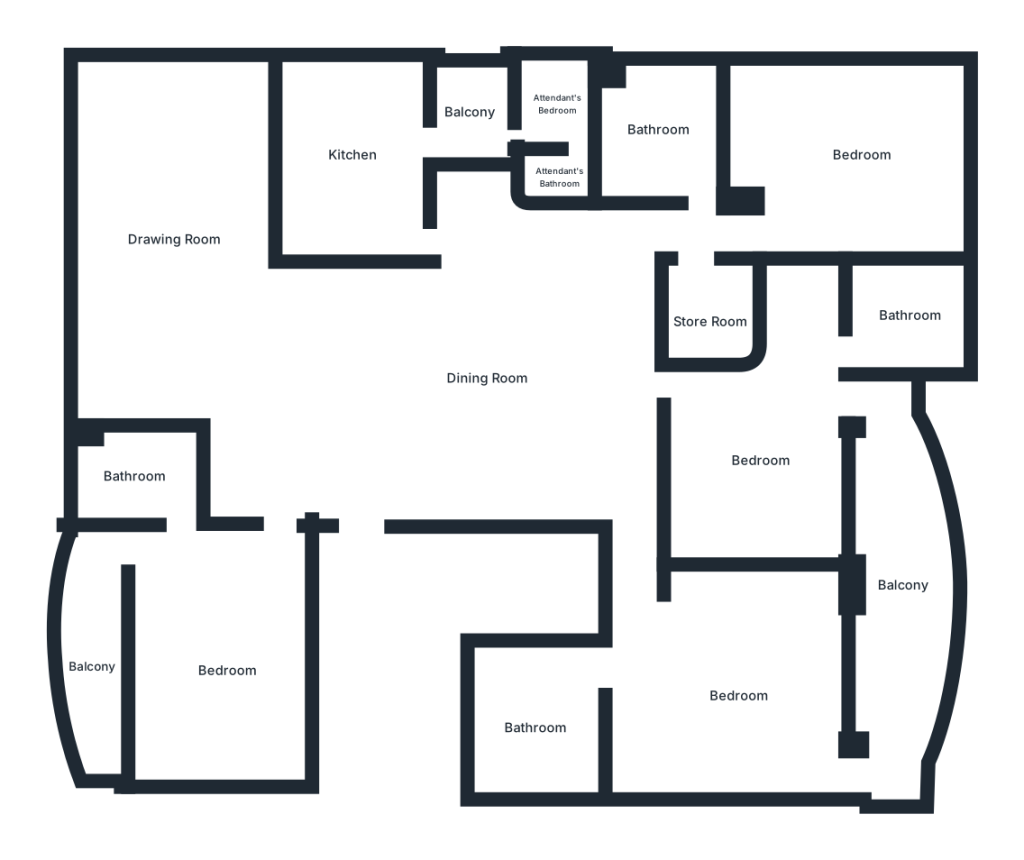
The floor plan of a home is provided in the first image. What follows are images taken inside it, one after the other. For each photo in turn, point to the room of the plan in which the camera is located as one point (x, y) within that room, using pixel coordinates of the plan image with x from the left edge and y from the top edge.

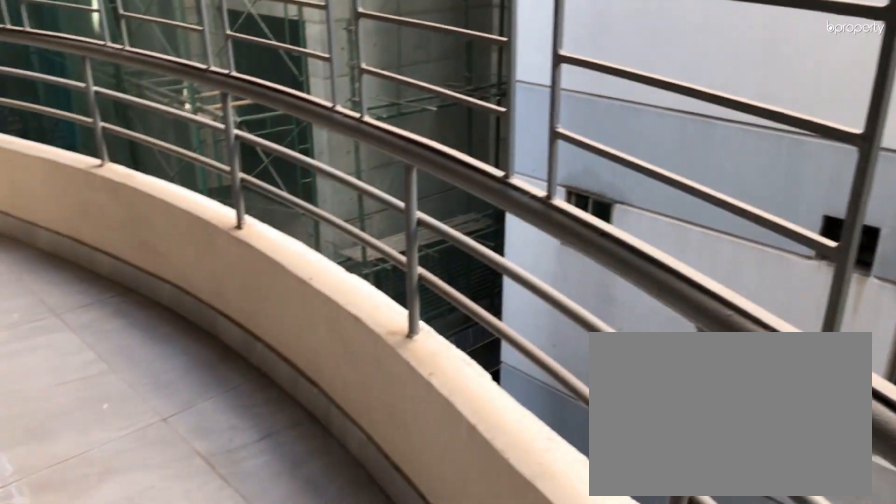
(96, 666)
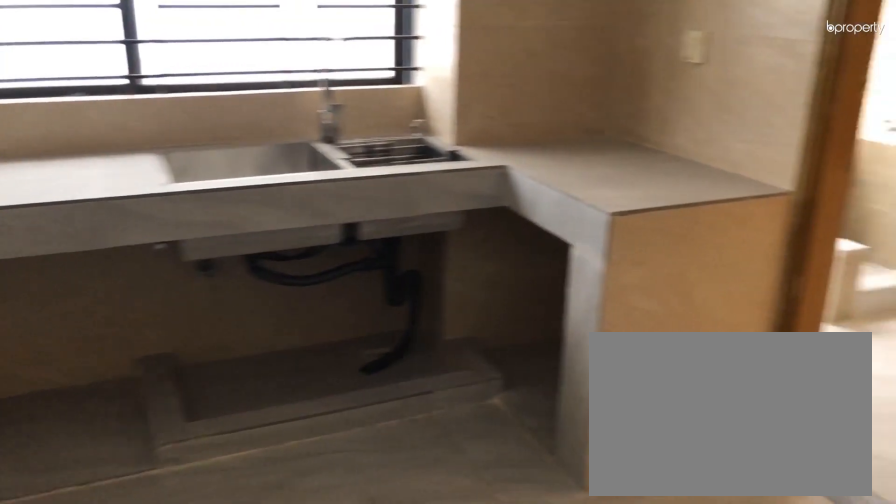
(353, 150)
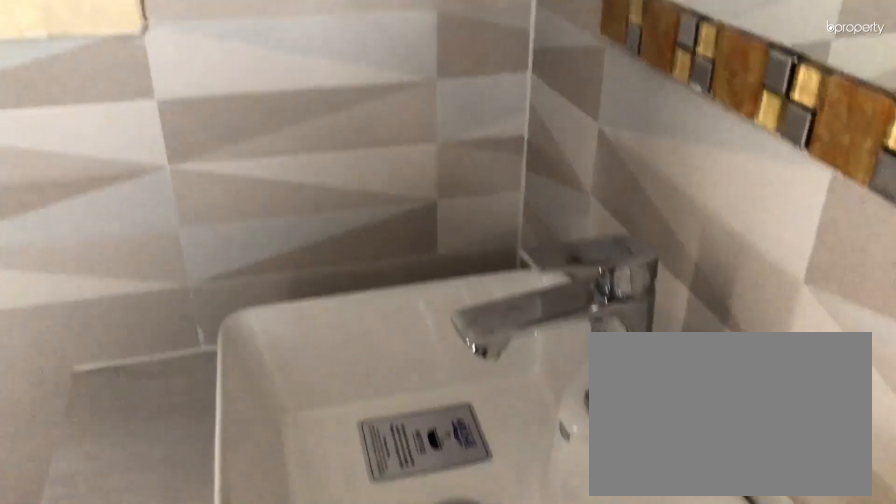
(663, 138)
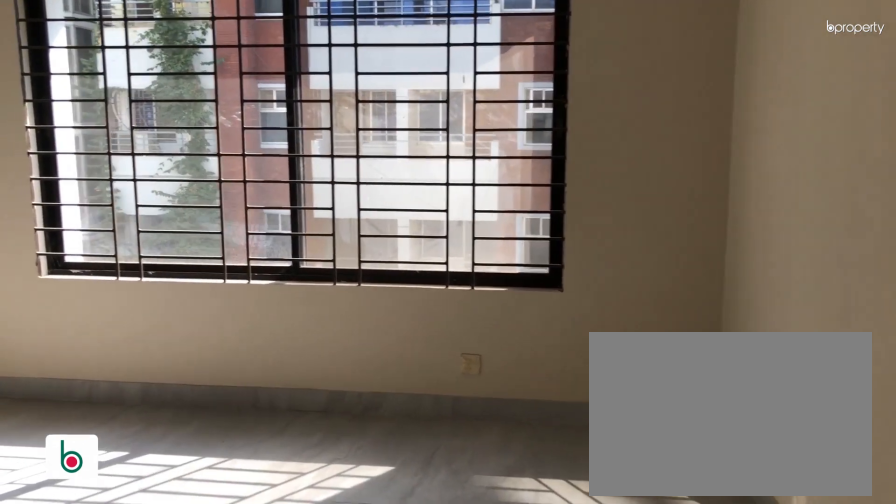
(846, 162)
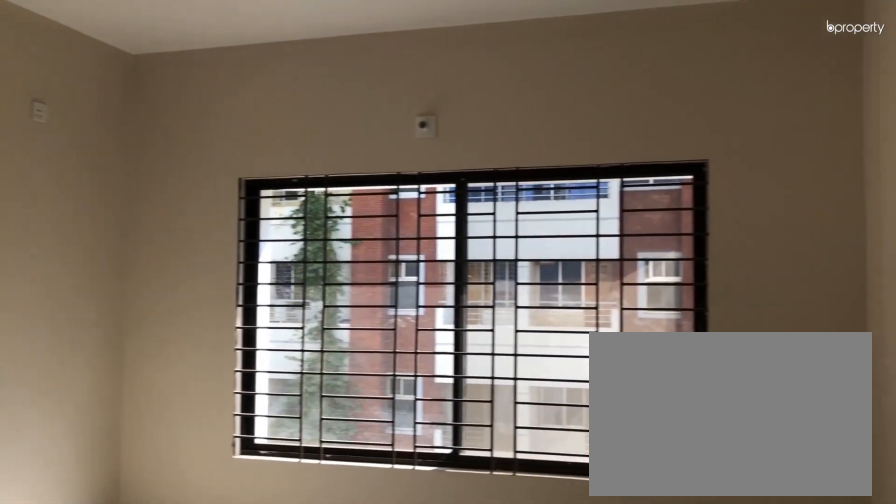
(846, 162)
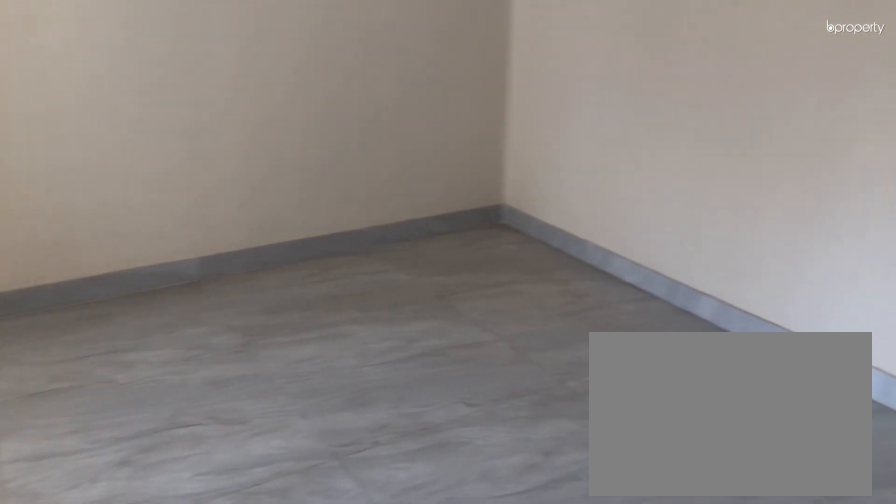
(754, 462)
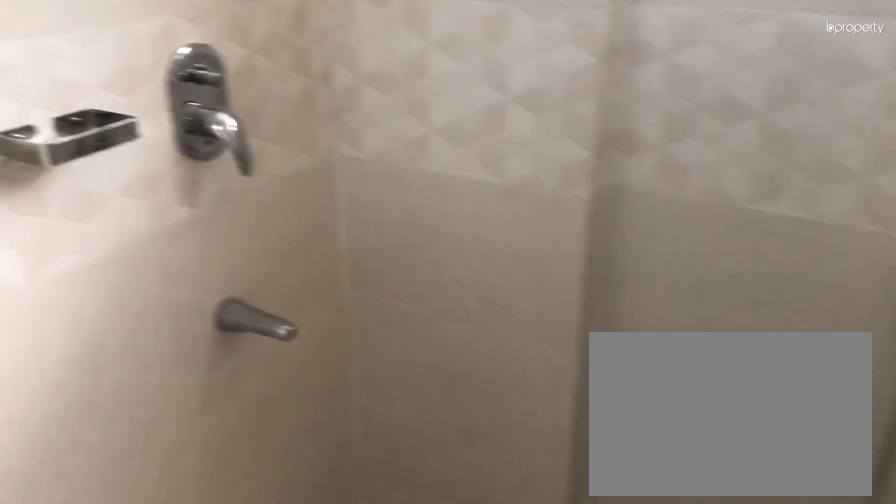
(899, 316)
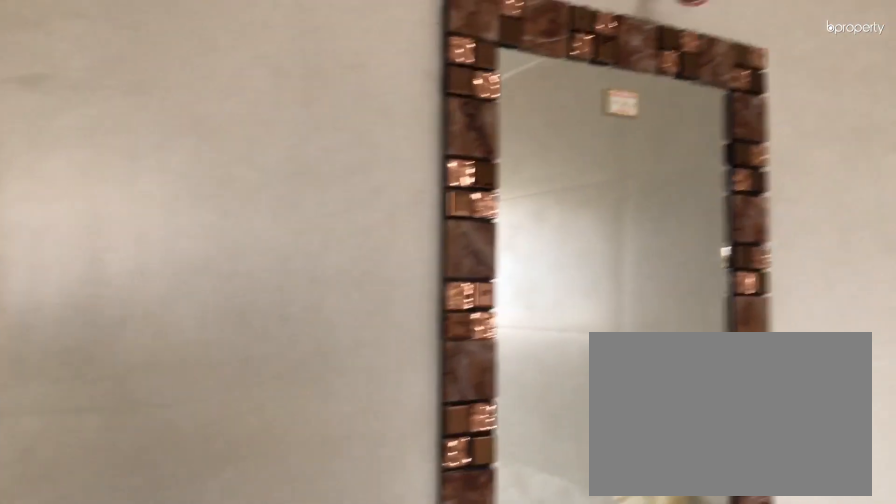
(899, 316)
